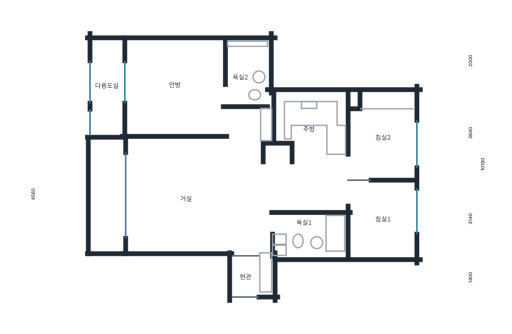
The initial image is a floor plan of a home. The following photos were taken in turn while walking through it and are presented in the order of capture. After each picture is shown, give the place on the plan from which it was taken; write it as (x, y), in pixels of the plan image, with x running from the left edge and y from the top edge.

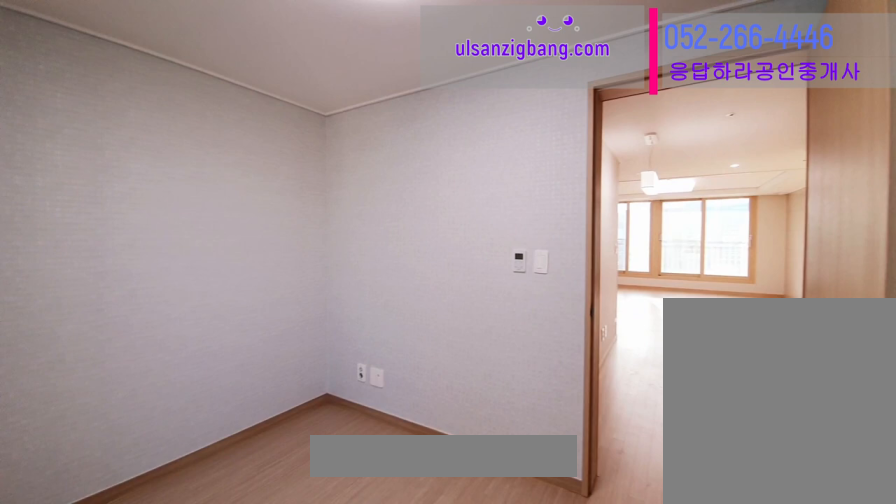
(387, 217)
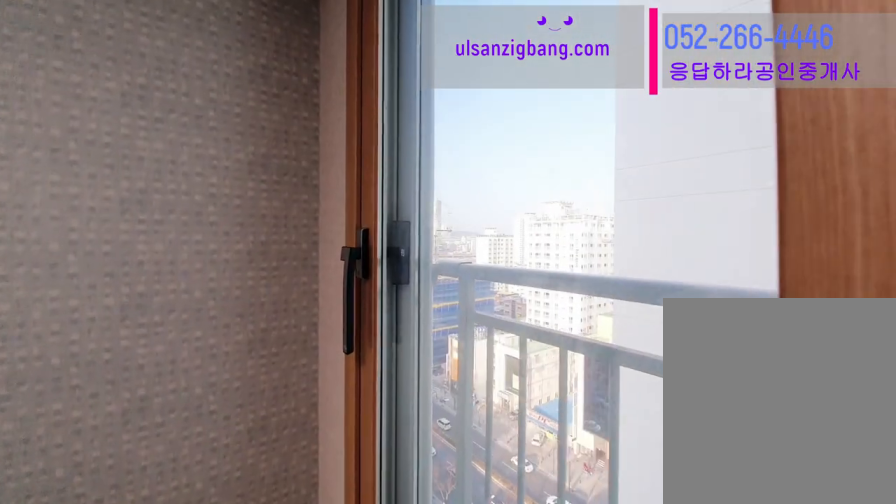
(386, 217)
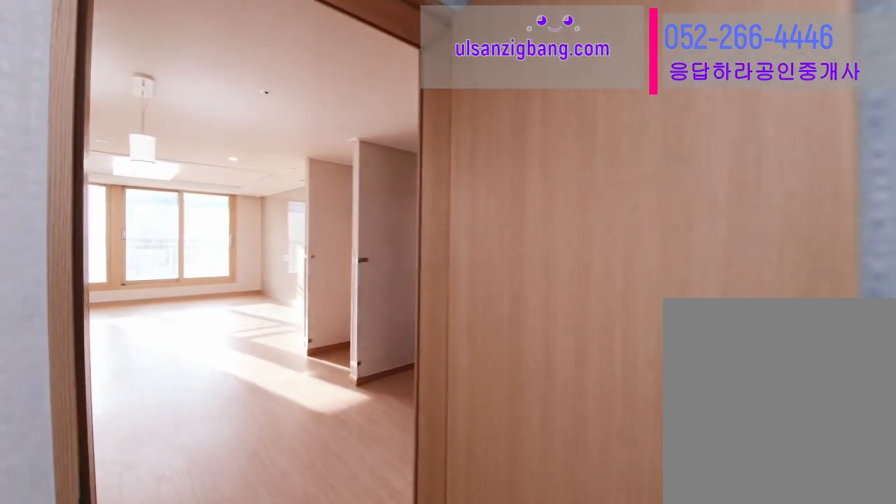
(386, 217)
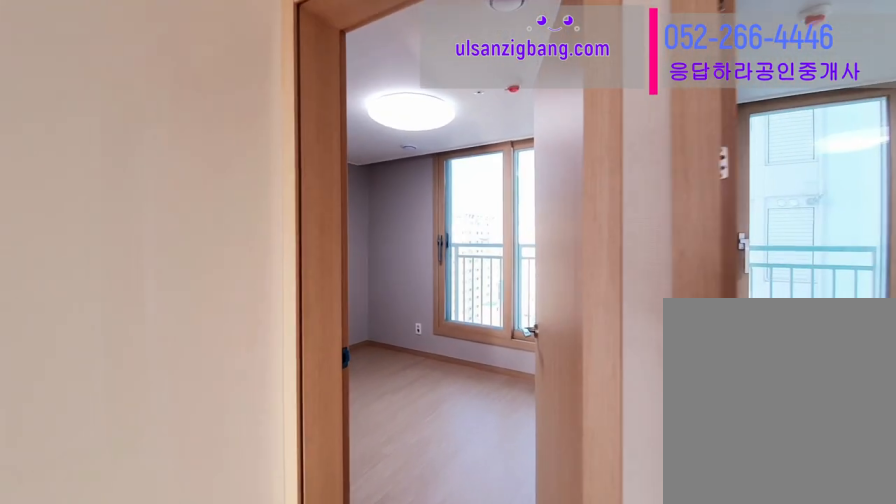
(318, 181)
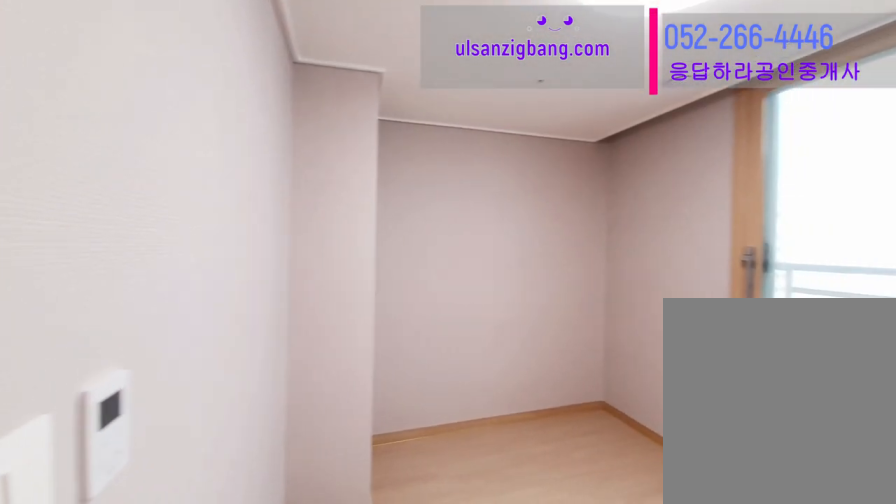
(392, 143)
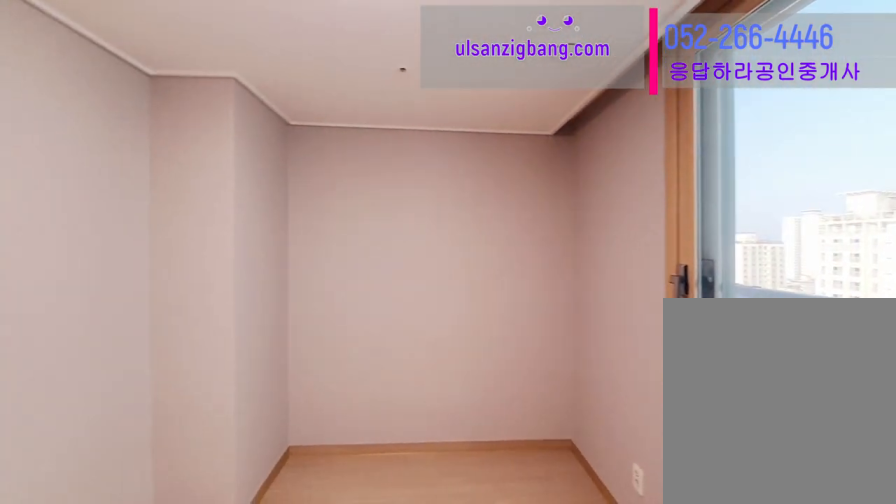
(391, 142)
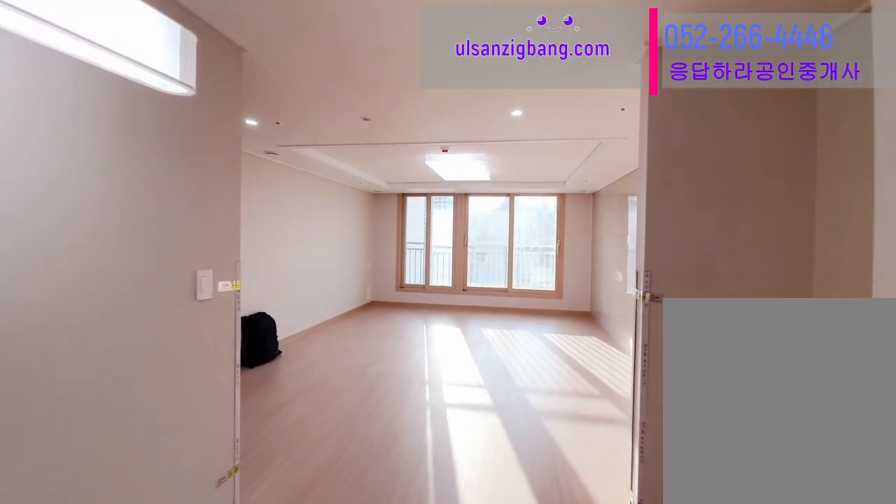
(272, 178)
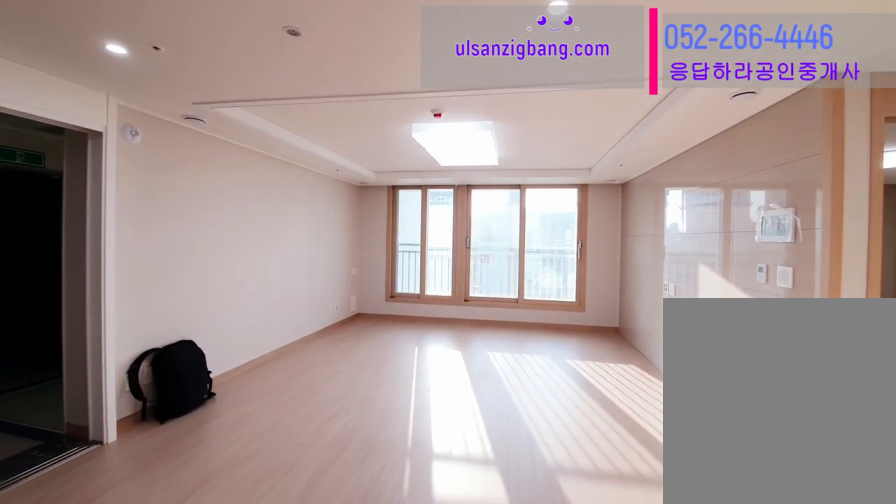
(272, 178)
